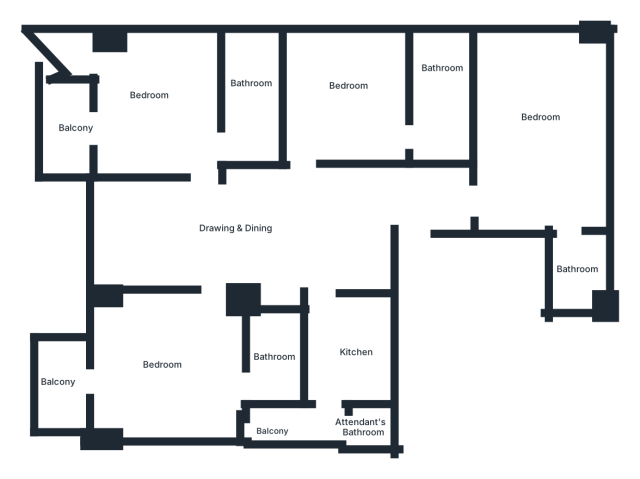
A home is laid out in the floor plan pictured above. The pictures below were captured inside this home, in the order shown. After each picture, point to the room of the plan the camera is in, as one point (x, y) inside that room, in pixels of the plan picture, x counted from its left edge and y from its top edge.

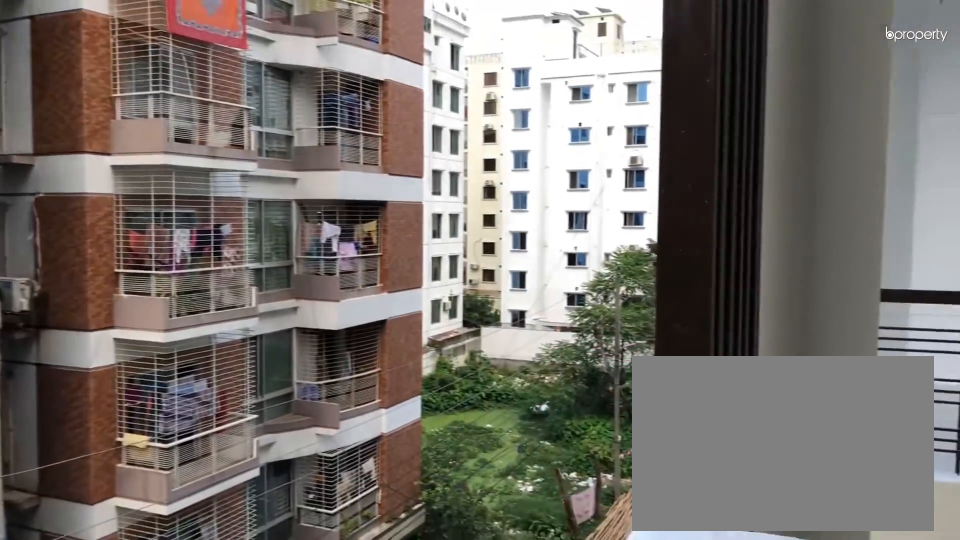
(55, 384)
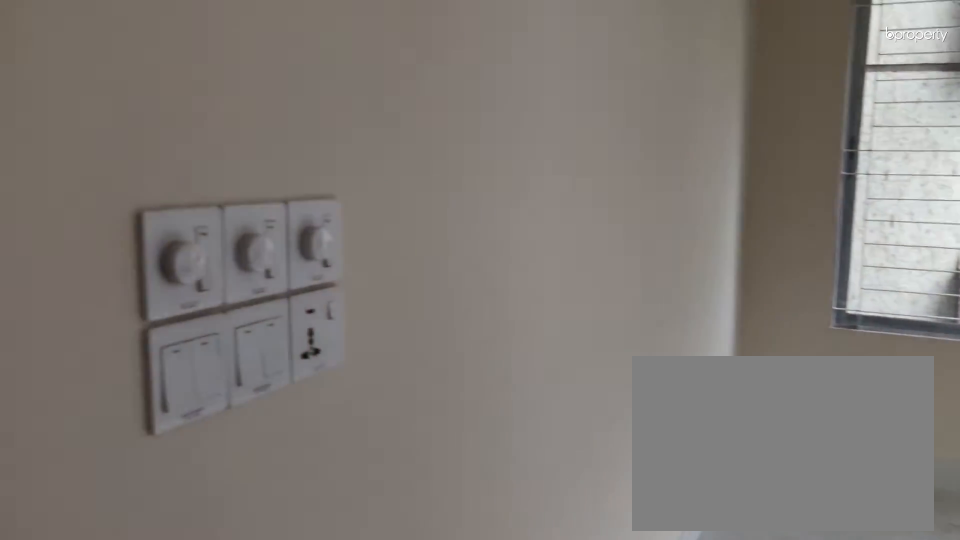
(558, 137)
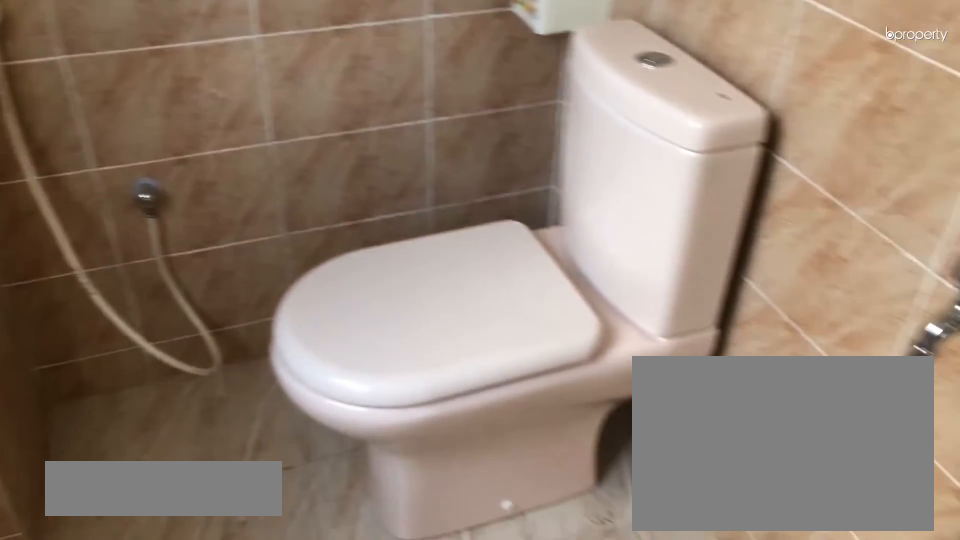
(576, 262)
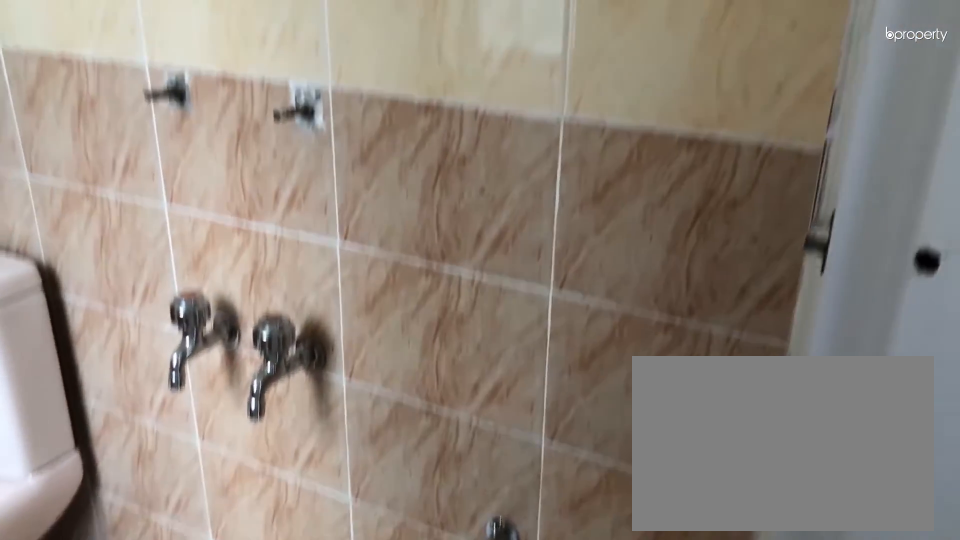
(576, 262)
